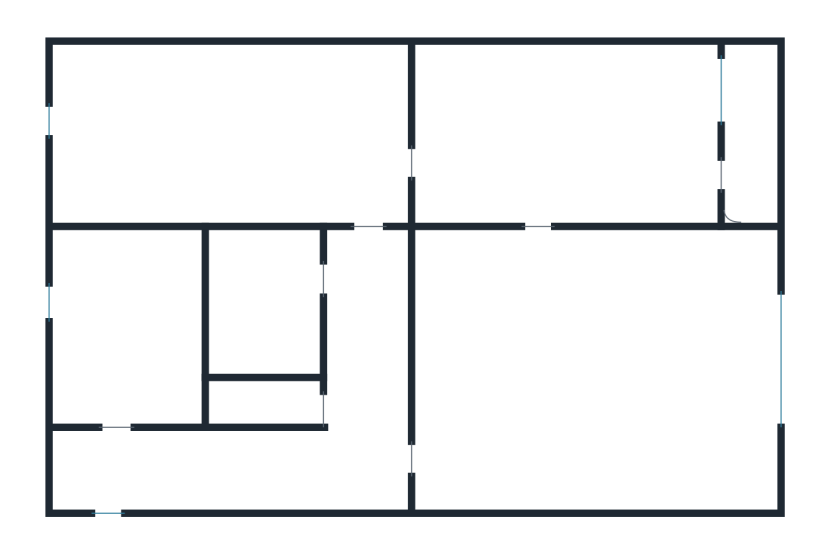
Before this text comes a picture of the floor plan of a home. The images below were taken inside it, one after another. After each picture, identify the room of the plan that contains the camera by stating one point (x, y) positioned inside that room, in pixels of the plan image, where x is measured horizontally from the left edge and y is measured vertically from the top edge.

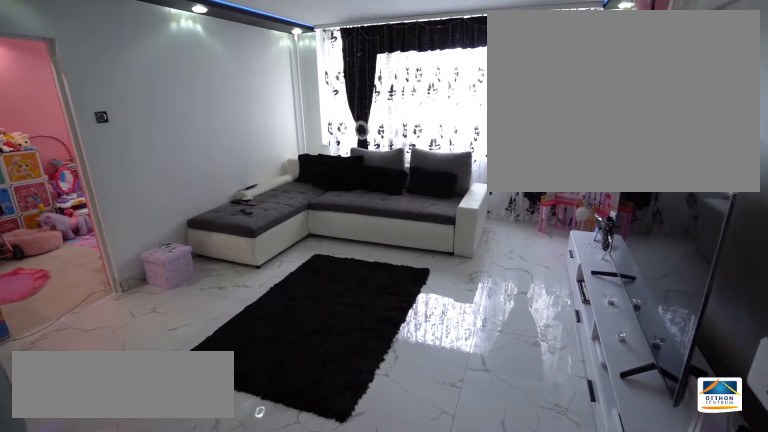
(590, 370)
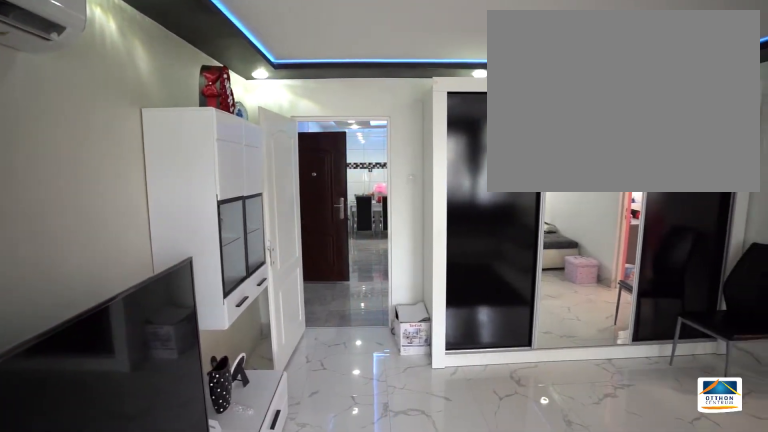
(591, 371)
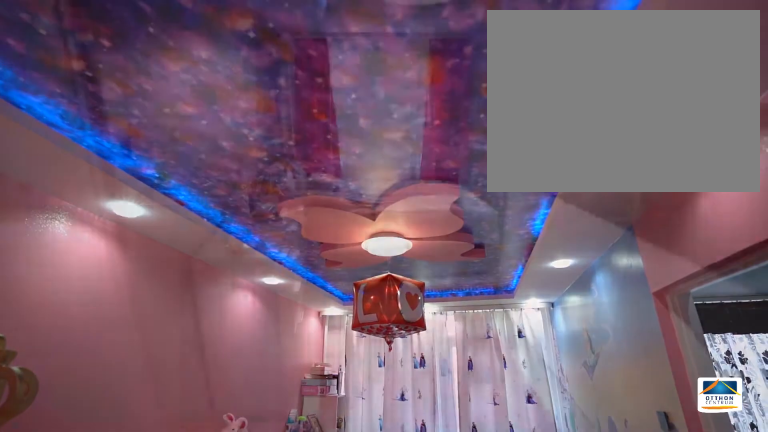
(561, 124)
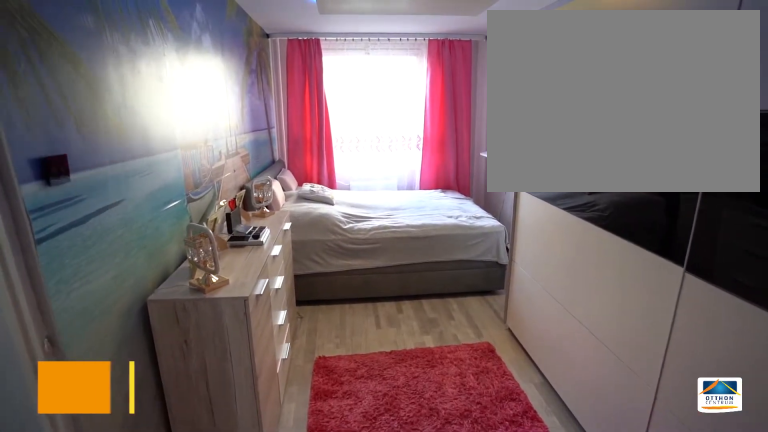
(227, 143)
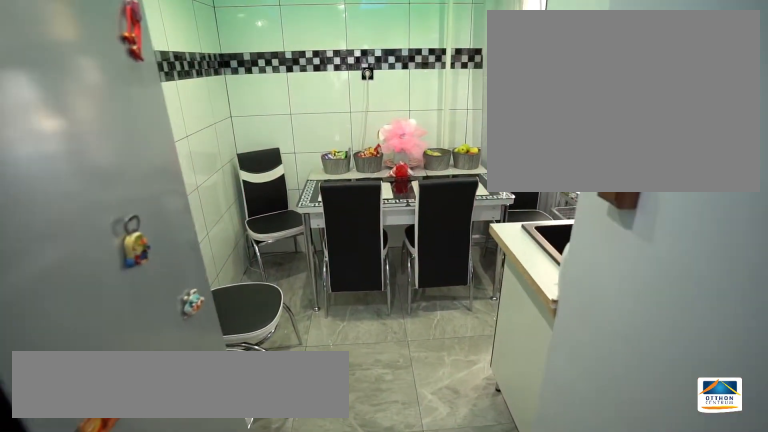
(121, 334)
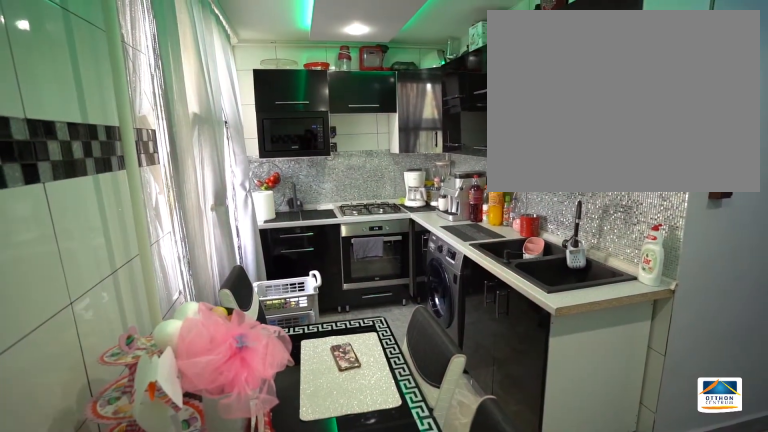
(121, 334)
